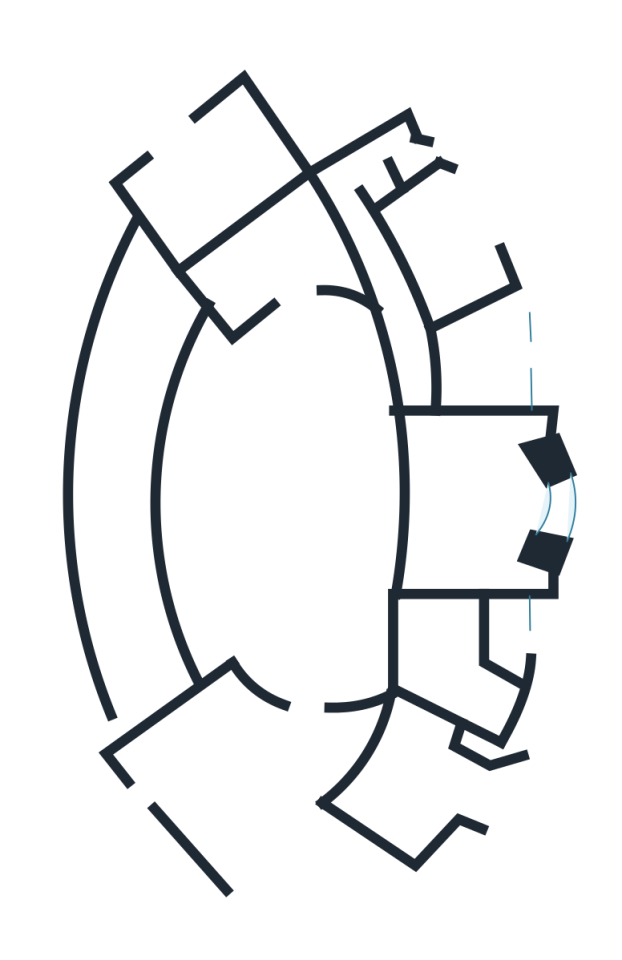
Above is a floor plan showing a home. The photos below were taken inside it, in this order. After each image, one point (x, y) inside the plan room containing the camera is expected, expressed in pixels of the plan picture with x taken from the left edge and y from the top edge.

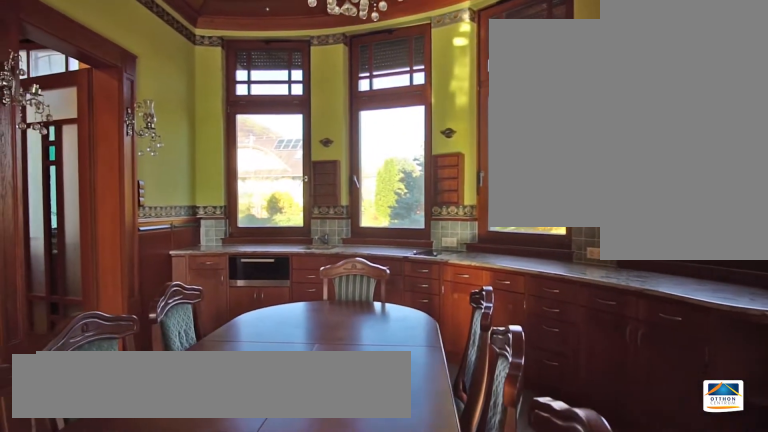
(421, 780)
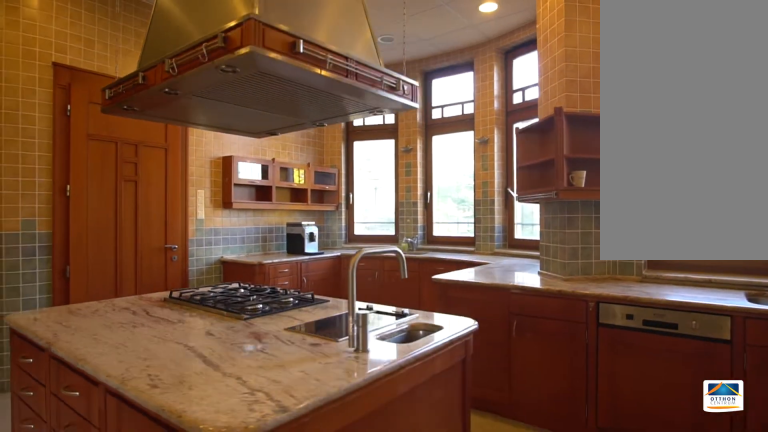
(463, 656)
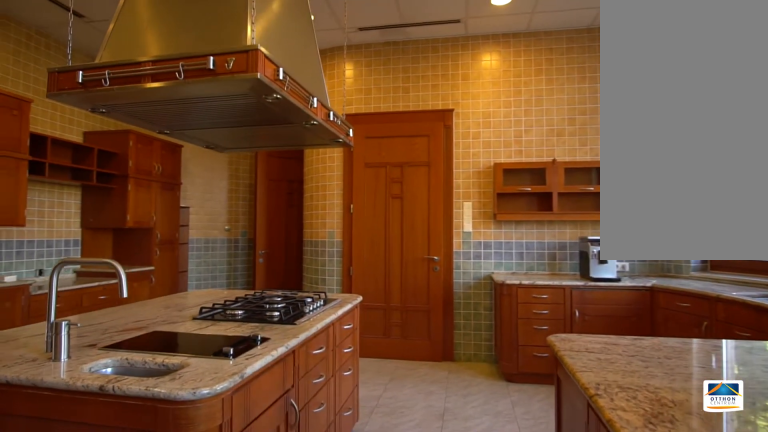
(463, 656)
